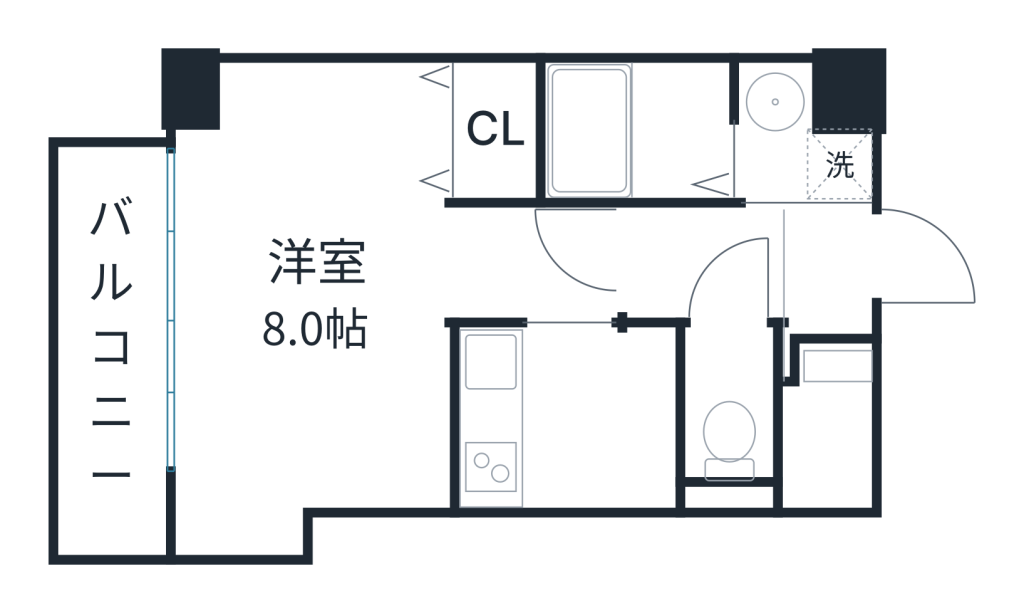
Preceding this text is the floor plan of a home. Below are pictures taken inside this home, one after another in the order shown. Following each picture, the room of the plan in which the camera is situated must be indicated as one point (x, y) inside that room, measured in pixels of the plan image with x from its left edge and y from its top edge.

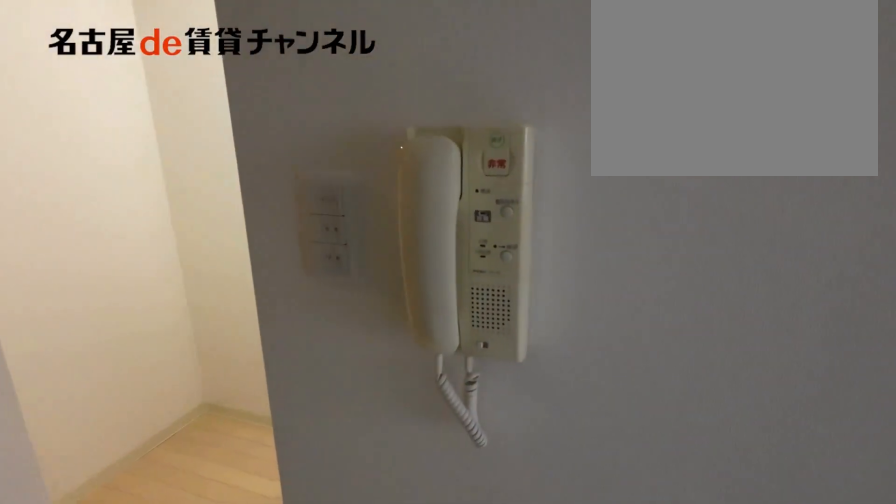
(532, 264)
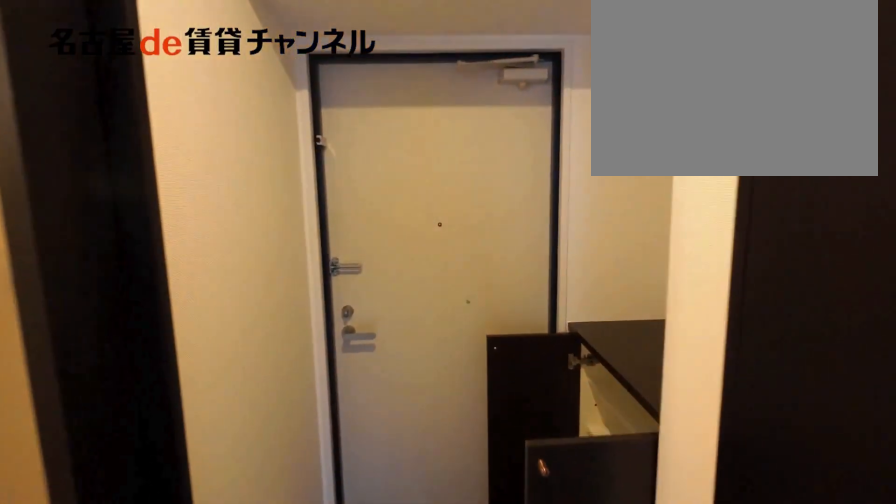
(707, 264)
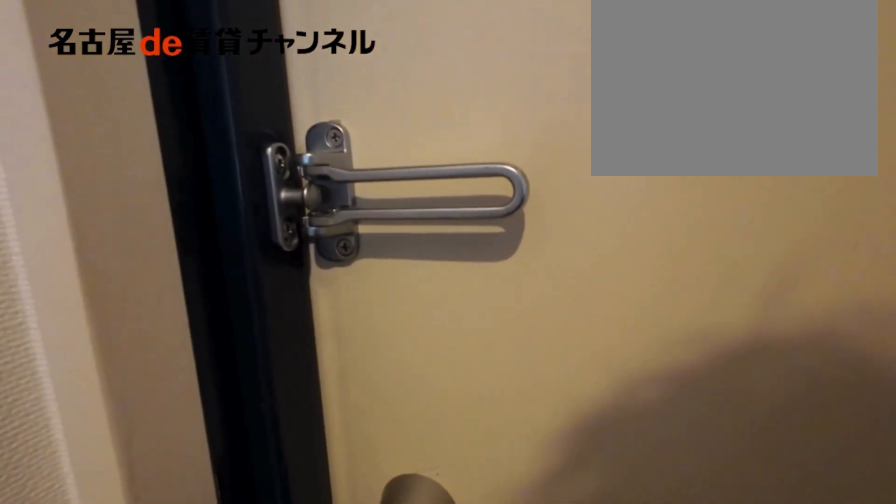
(825, 278)
